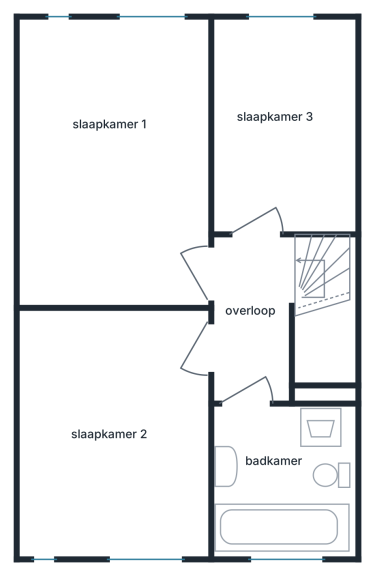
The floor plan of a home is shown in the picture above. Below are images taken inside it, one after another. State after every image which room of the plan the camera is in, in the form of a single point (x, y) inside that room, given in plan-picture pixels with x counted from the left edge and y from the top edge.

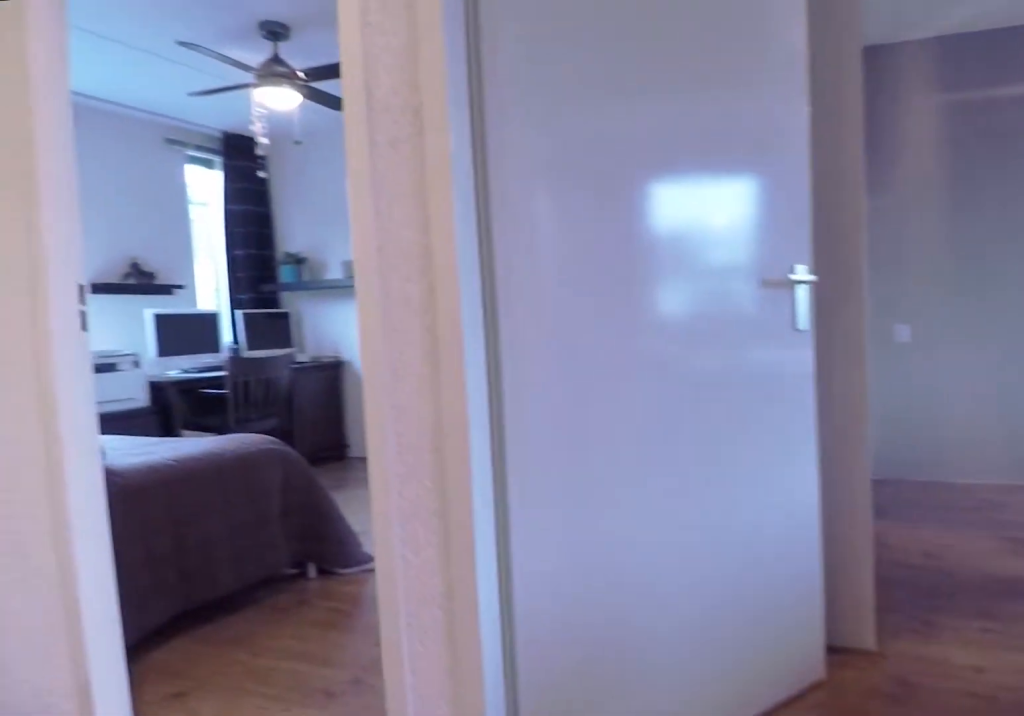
(256, 352)
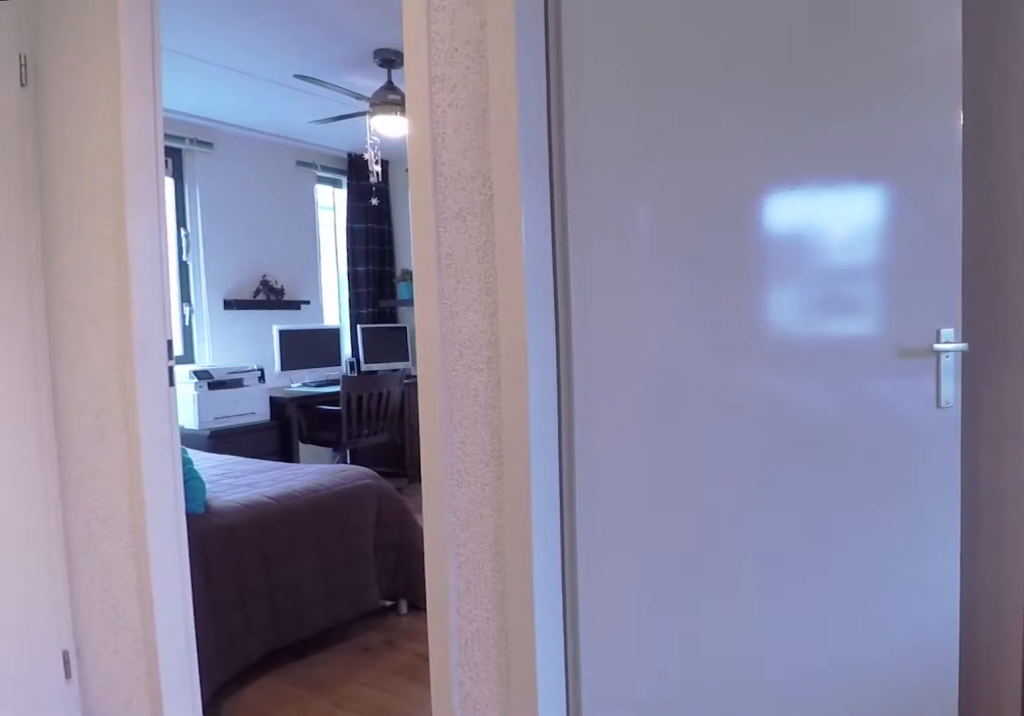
(256, 352)
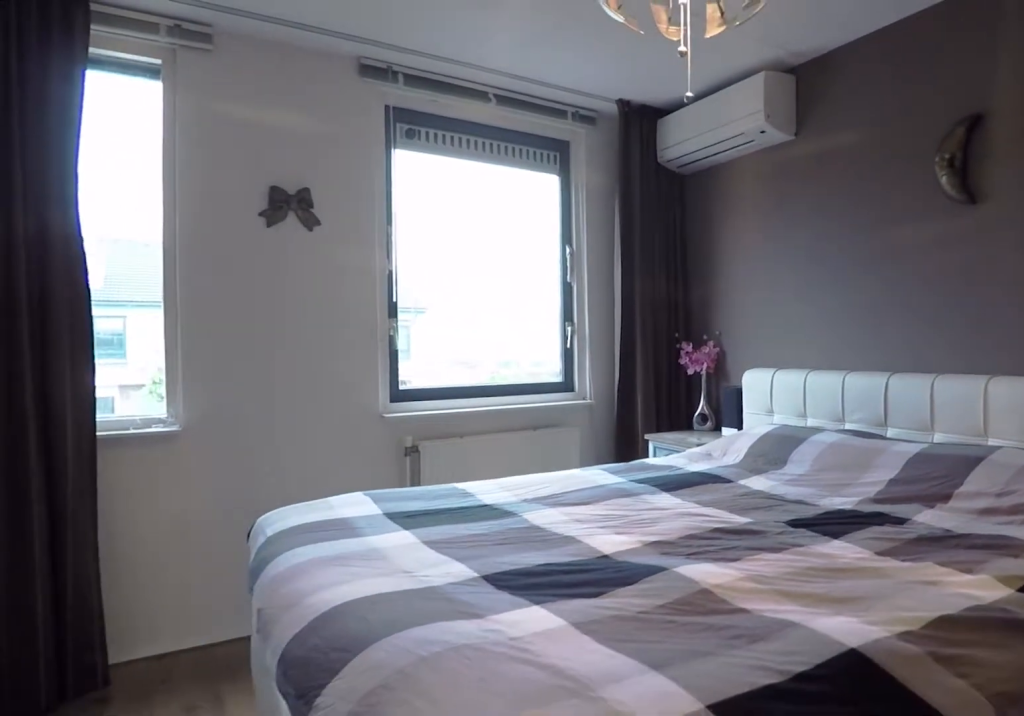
(168, 140)
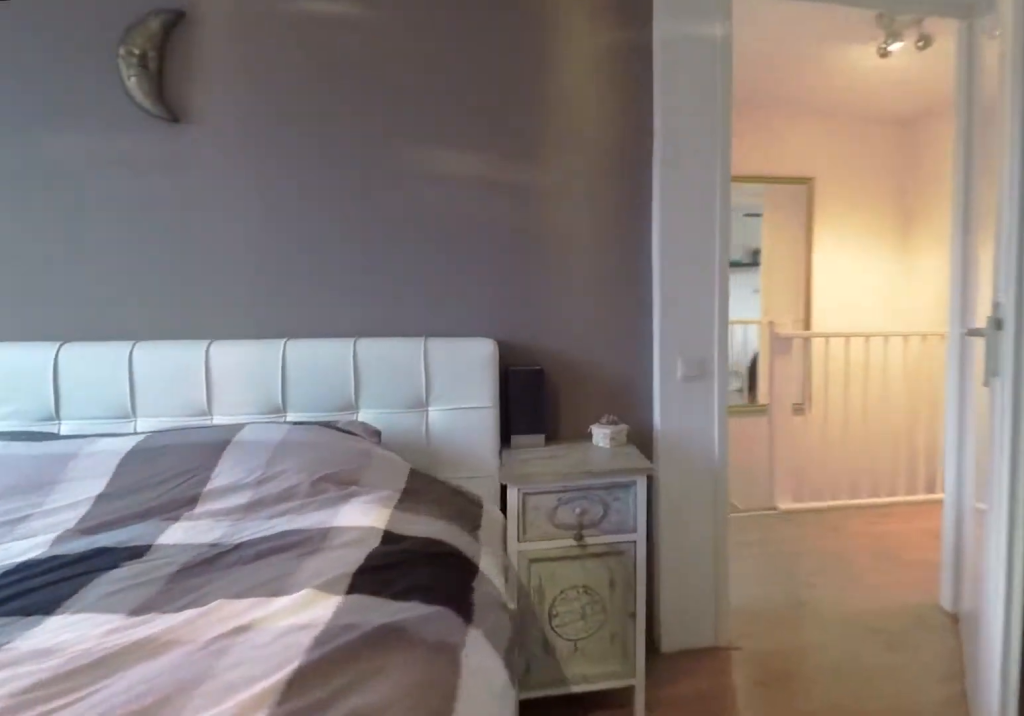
(168, 140)
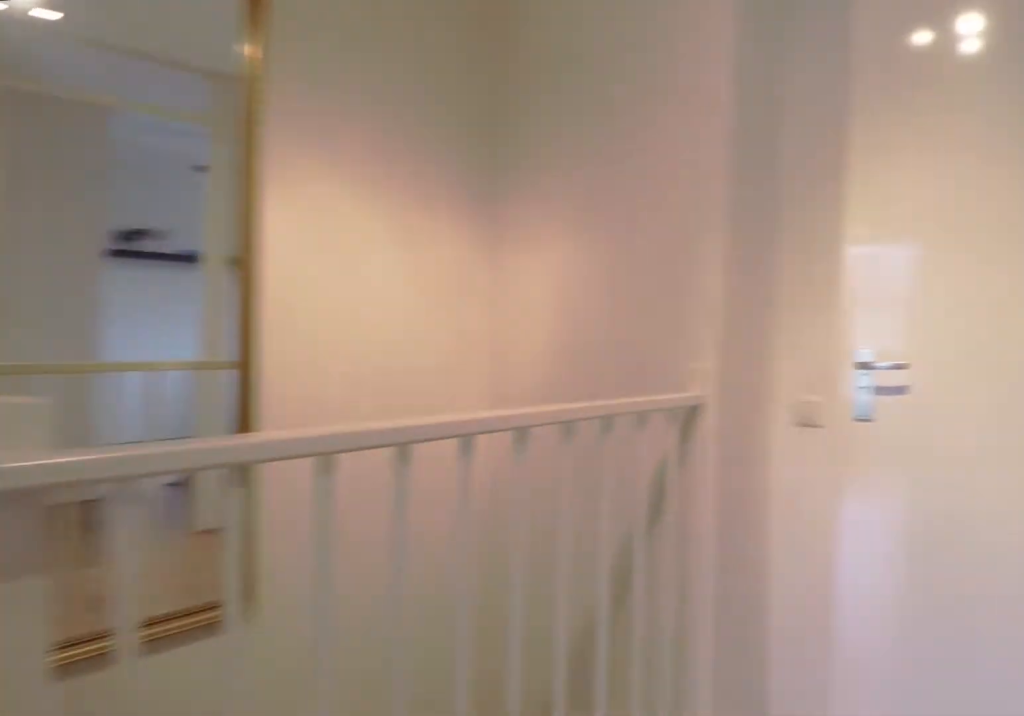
(256, 354)
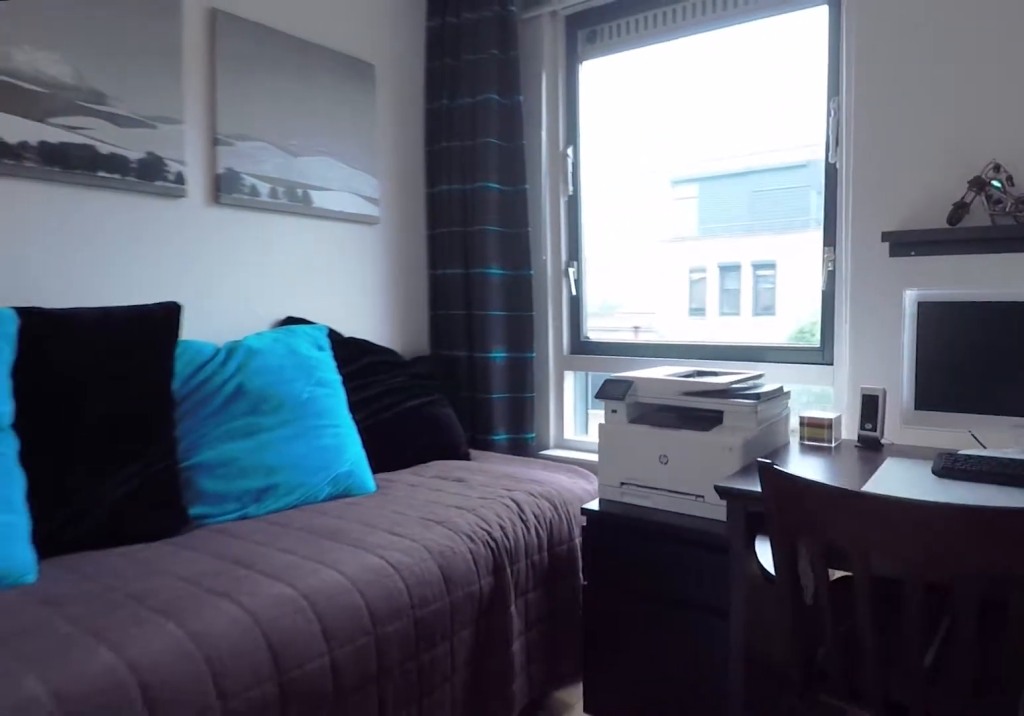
(119, 443)
